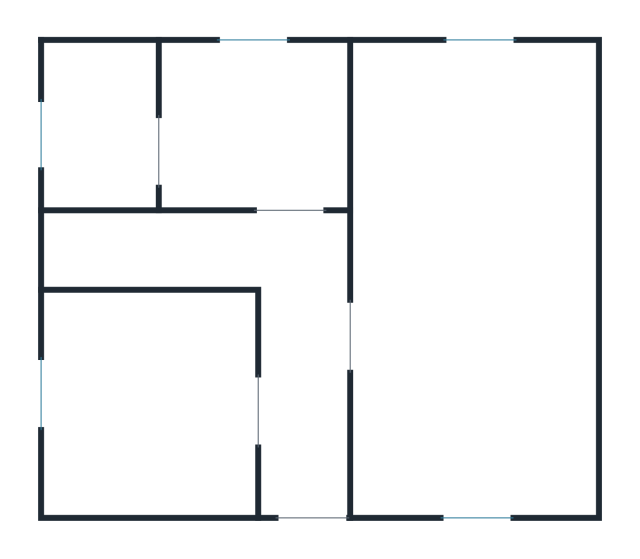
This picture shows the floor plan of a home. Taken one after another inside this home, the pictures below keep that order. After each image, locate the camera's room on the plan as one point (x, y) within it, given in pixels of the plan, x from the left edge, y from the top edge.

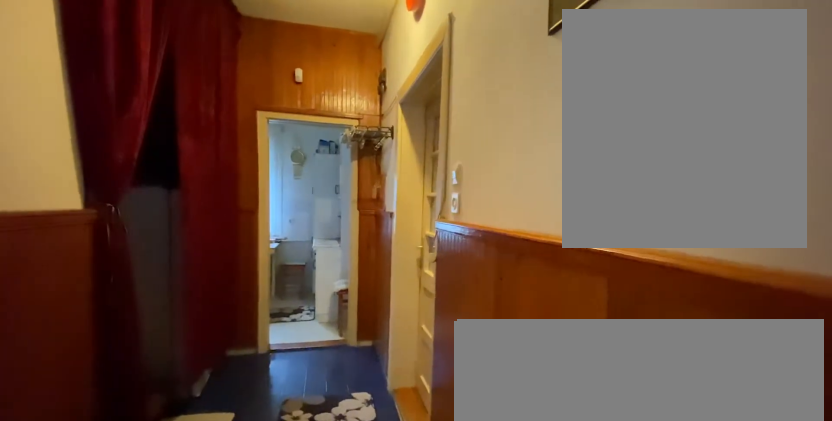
(306, 413)
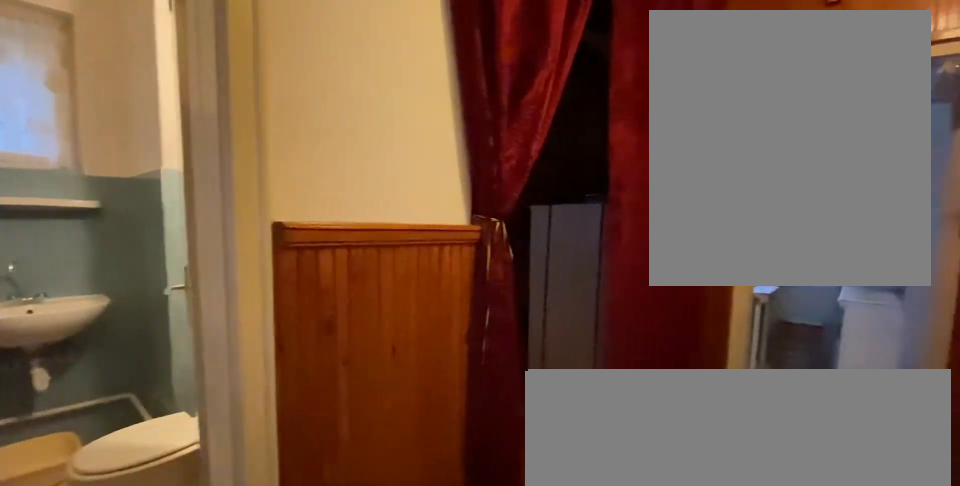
(306, 413)
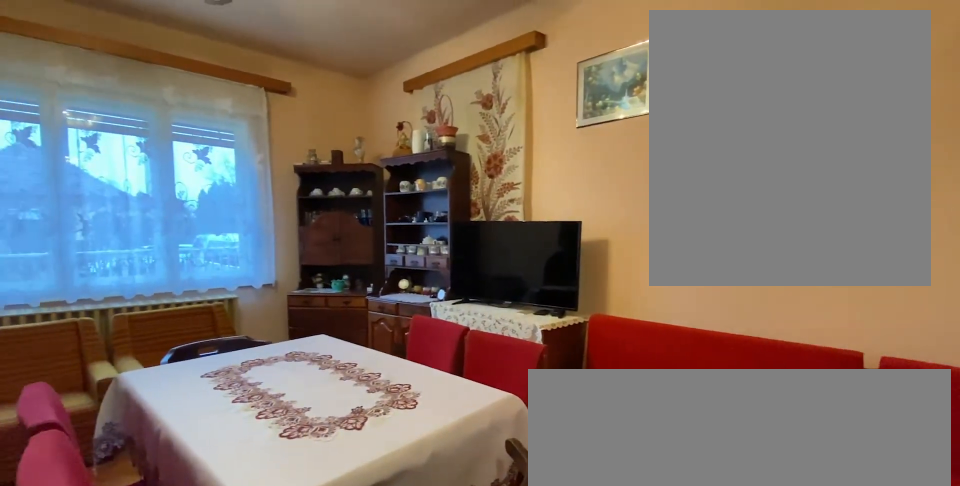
(486, 291)
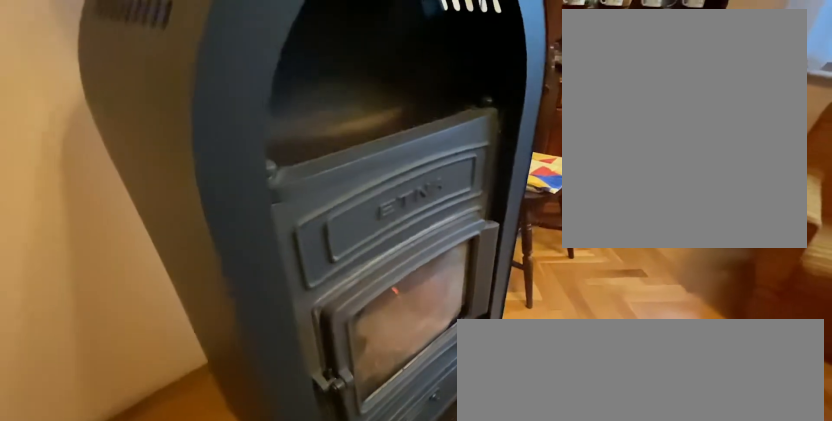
(487, 290)
